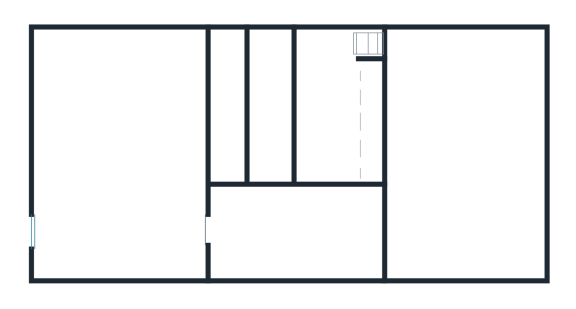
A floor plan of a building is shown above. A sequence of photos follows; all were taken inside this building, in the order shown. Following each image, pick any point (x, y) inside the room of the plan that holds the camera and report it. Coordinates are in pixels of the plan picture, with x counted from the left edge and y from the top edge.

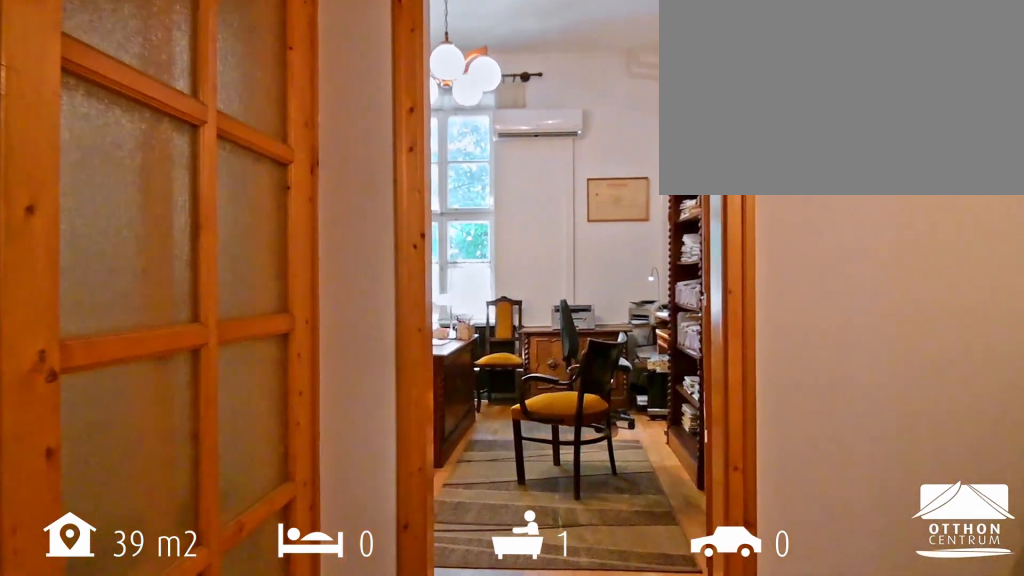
(296, 236)
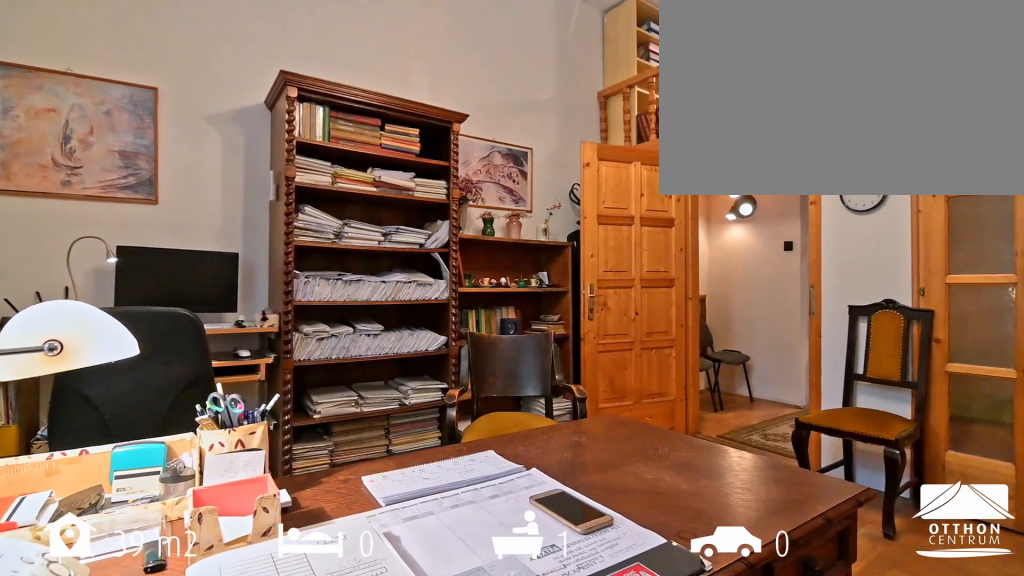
(468, 149)
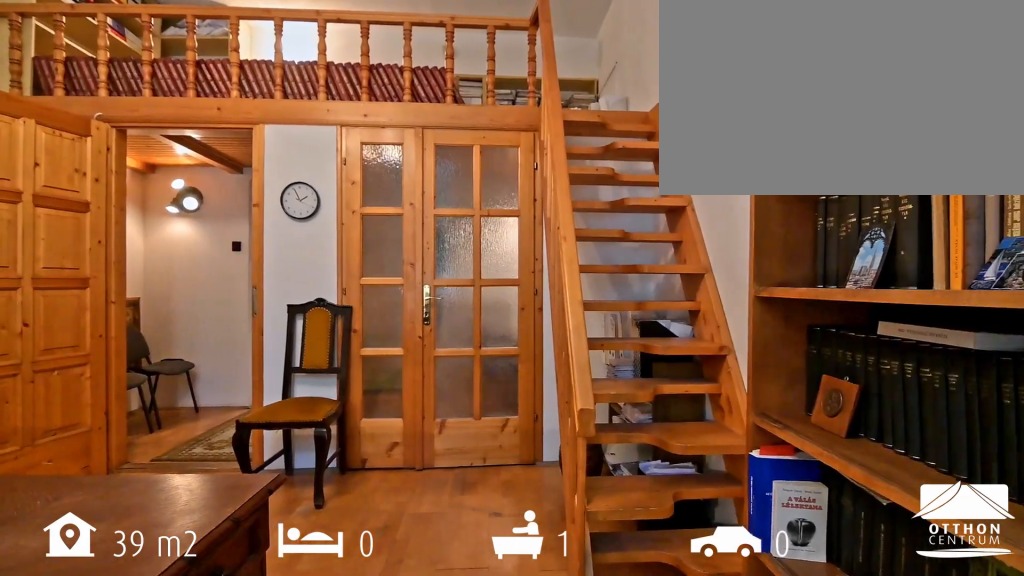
(468, 149)
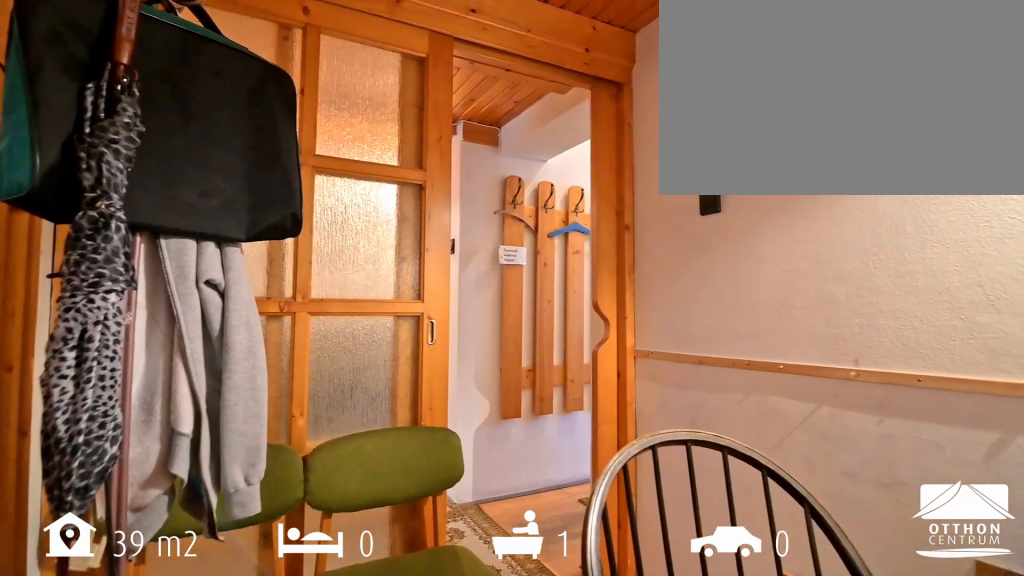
(332, 114)
